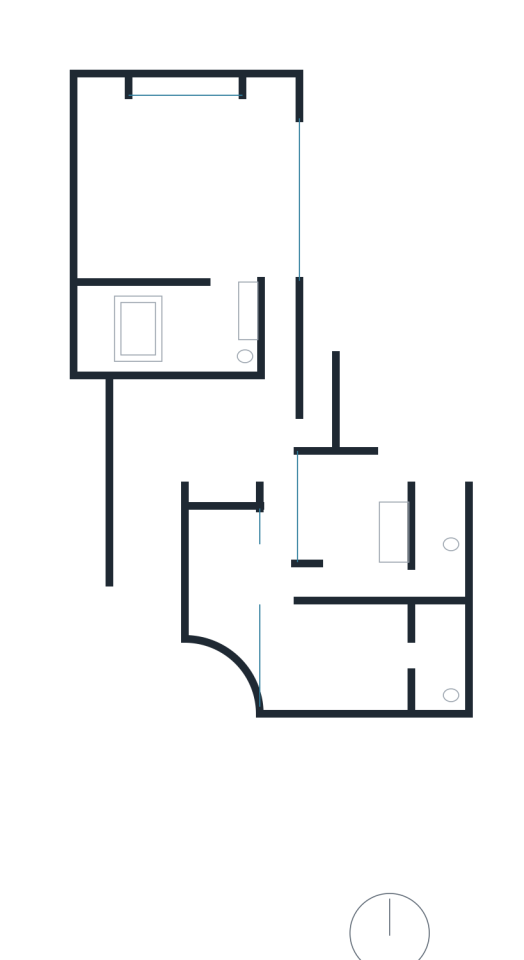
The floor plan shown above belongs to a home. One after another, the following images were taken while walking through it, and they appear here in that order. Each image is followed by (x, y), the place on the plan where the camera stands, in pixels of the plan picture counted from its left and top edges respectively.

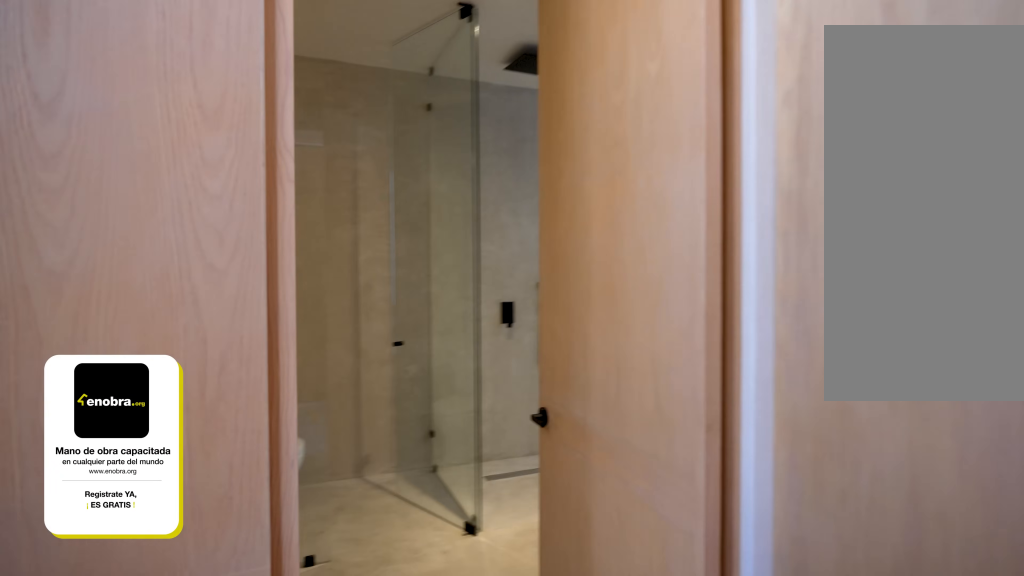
(232, 286)
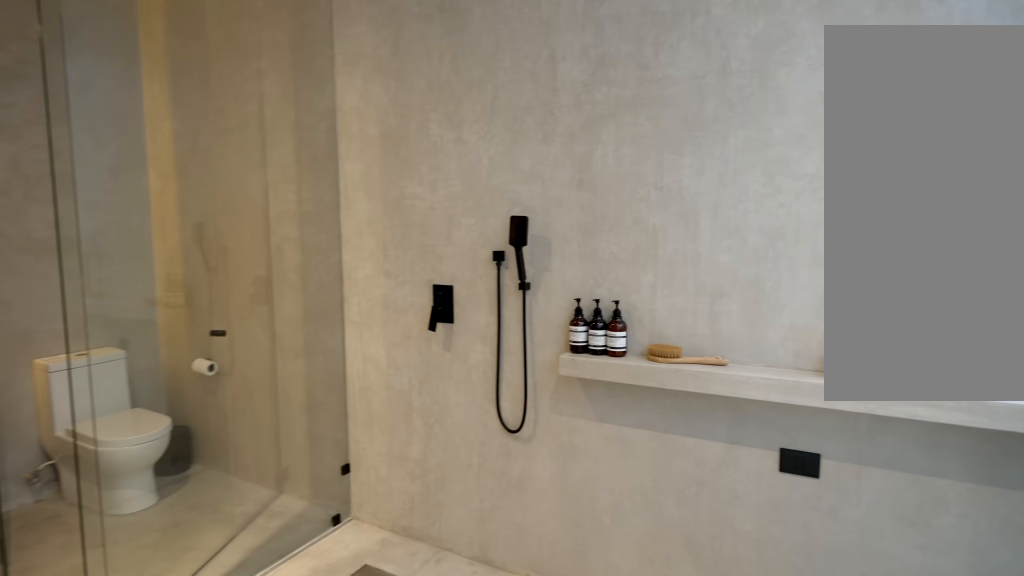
(191, 314)
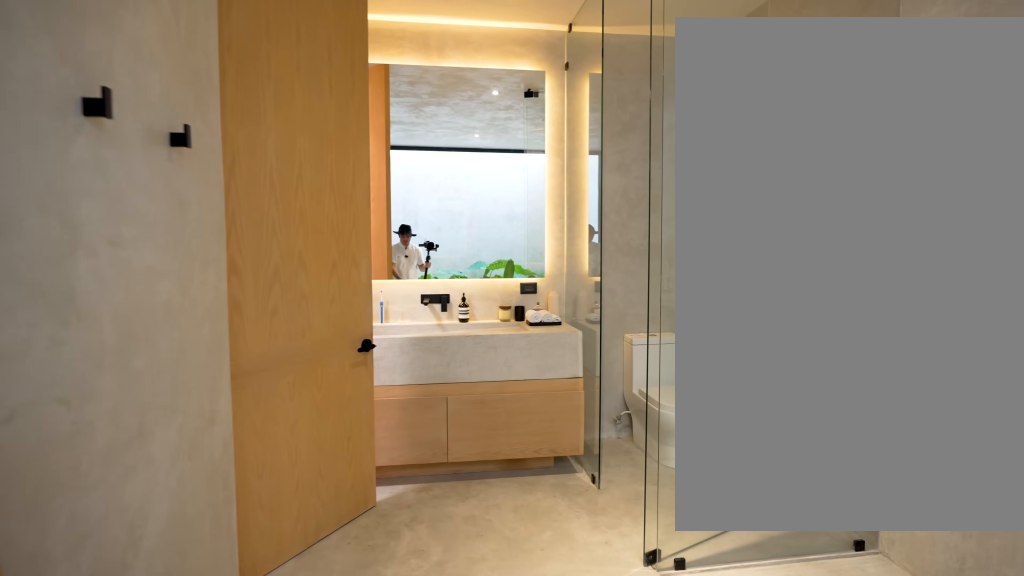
(145, 310)
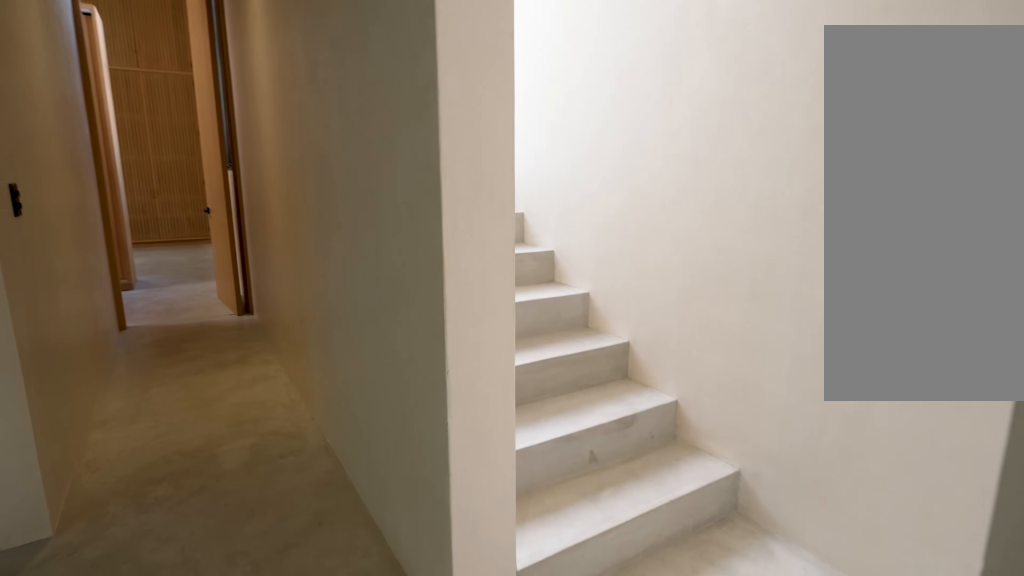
(285, 442)
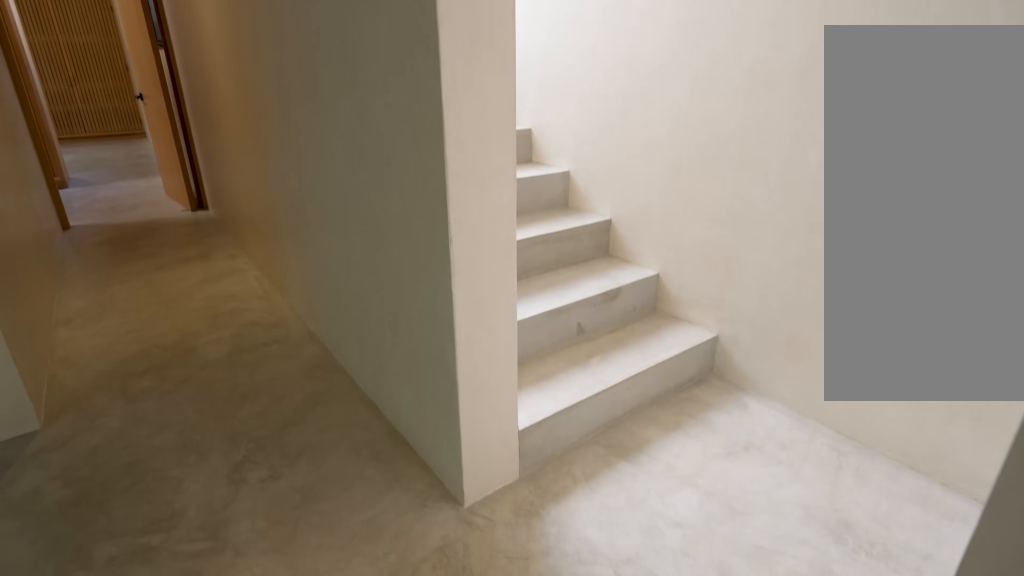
(297, 440)
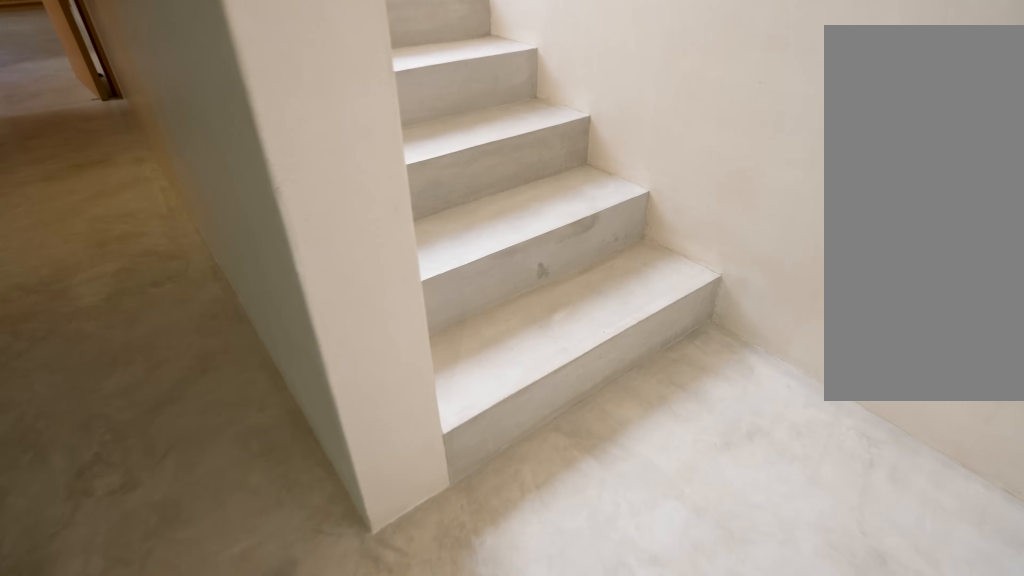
(303, 440)
